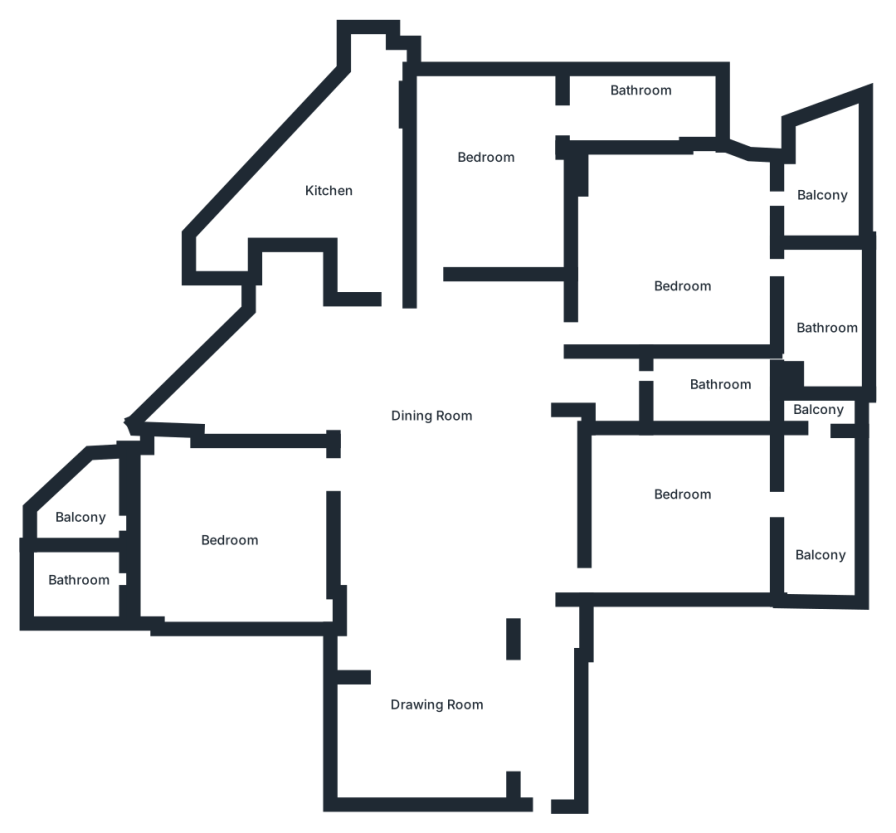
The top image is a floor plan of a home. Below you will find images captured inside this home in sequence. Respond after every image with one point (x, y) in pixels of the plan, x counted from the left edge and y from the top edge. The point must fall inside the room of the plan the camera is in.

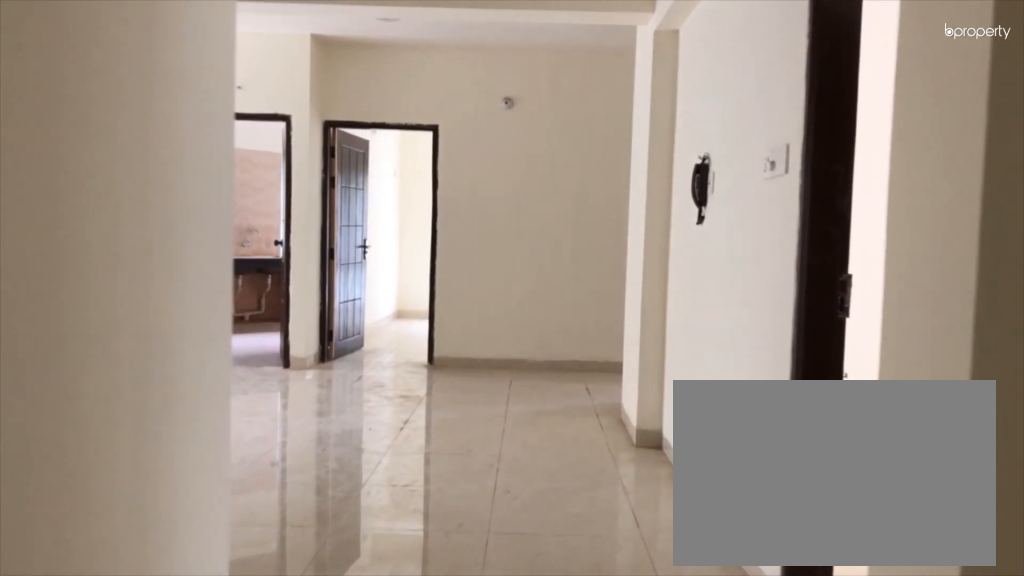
(534, 671)
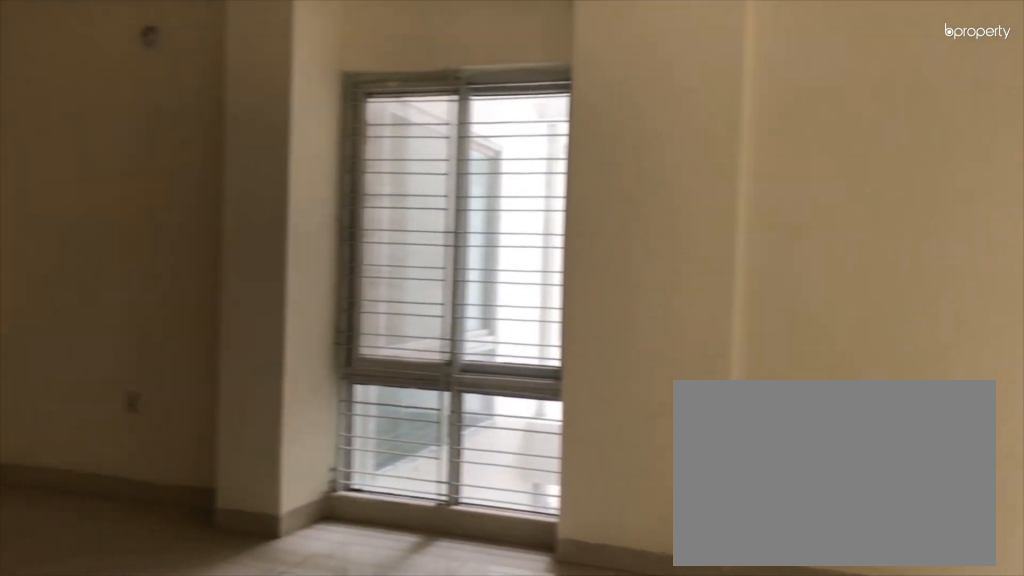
(448, 522)
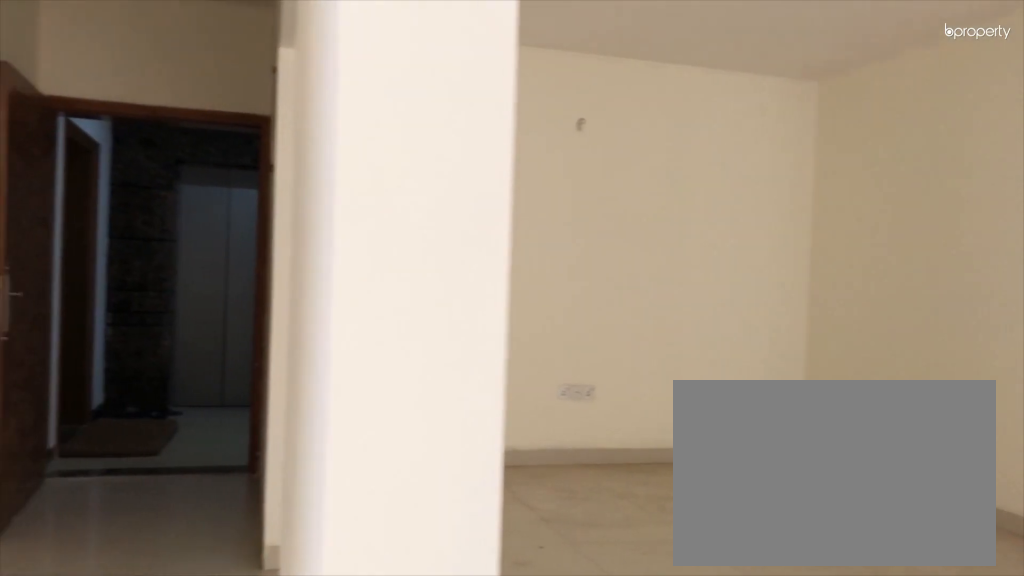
(448, 522)
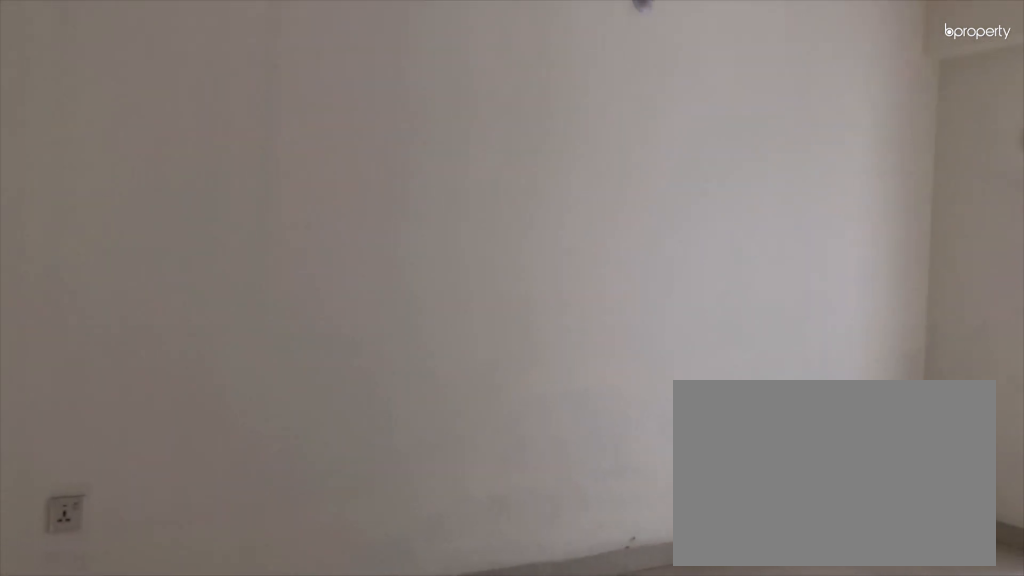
(678, 504)
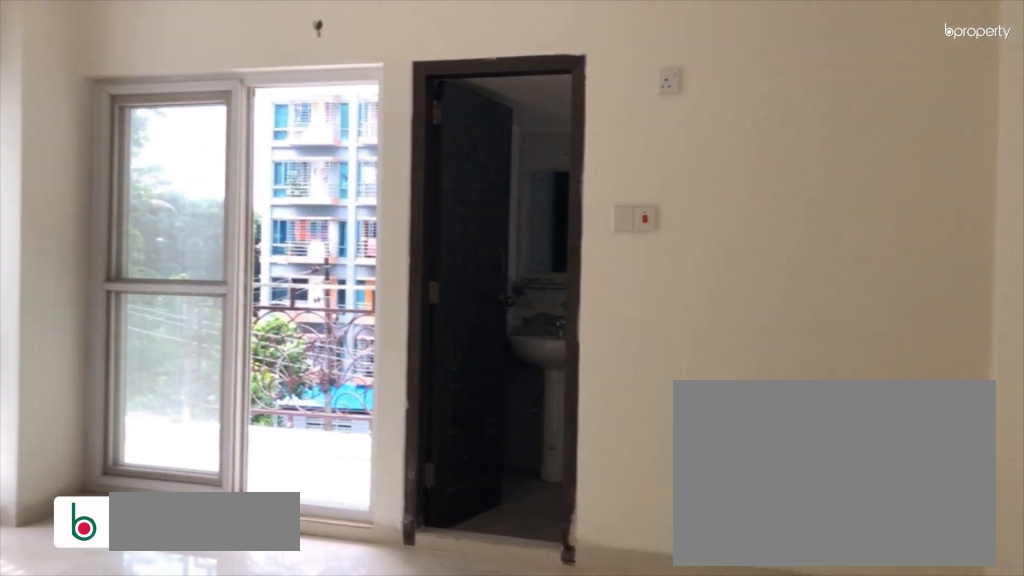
(672, 292)
